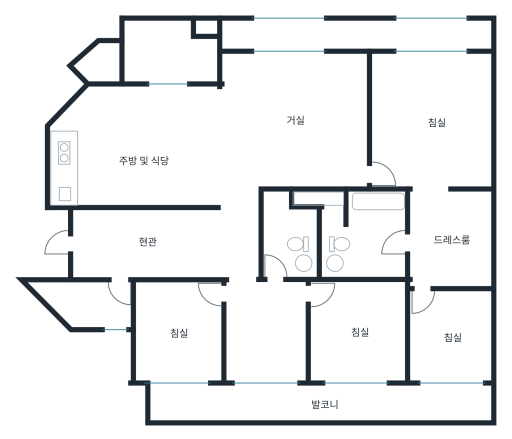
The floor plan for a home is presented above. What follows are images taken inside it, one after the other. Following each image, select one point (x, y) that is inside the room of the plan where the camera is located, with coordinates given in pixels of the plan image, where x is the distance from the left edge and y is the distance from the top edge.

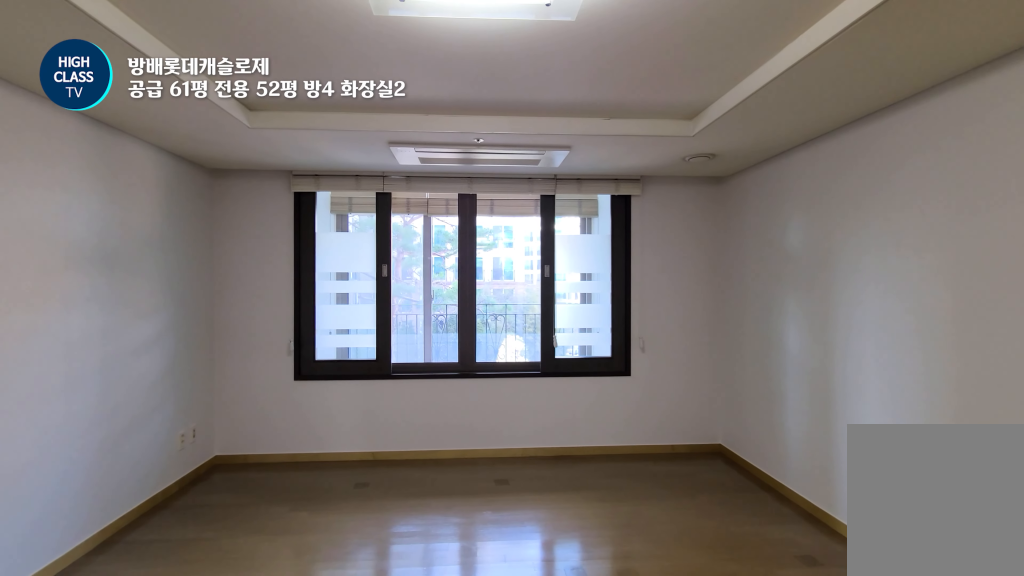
(430, 104)
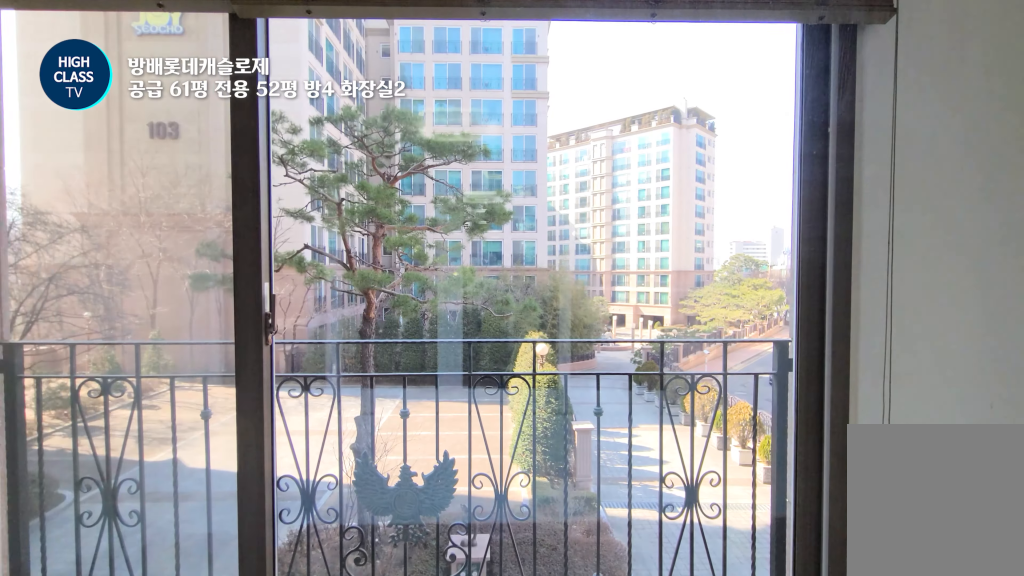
(430, 104)
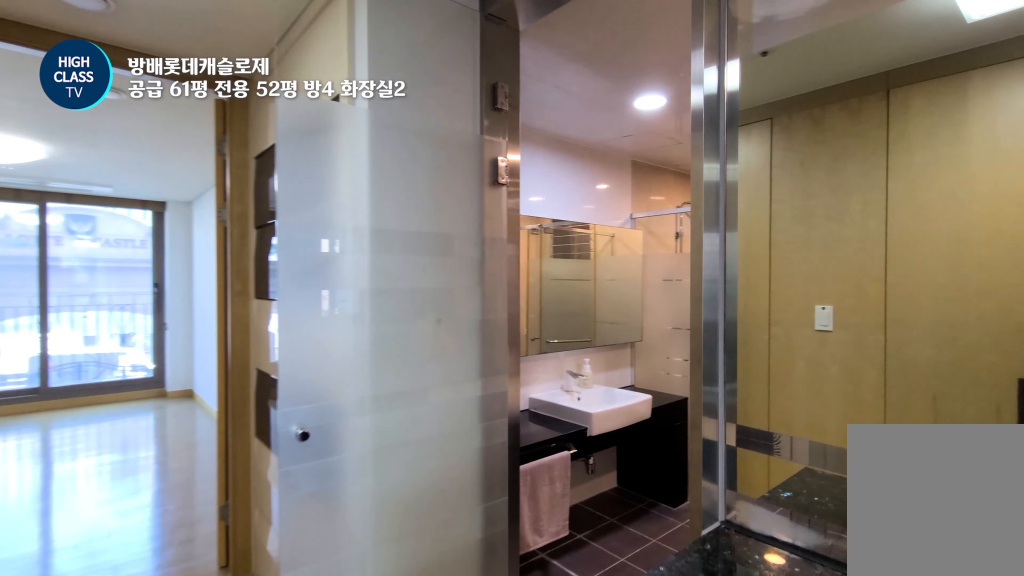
(448, 238)
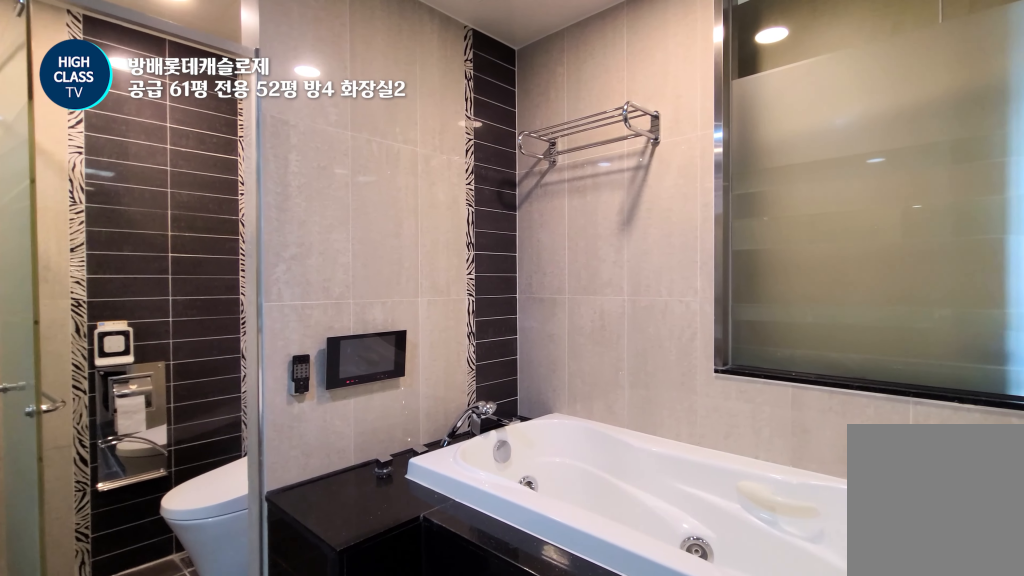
(362, 234)
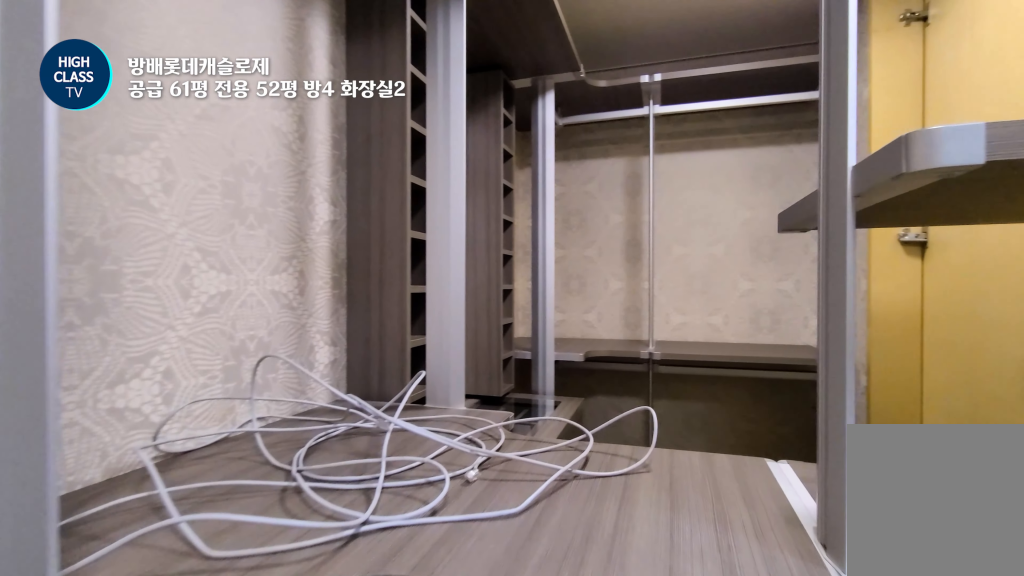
(449, 236)
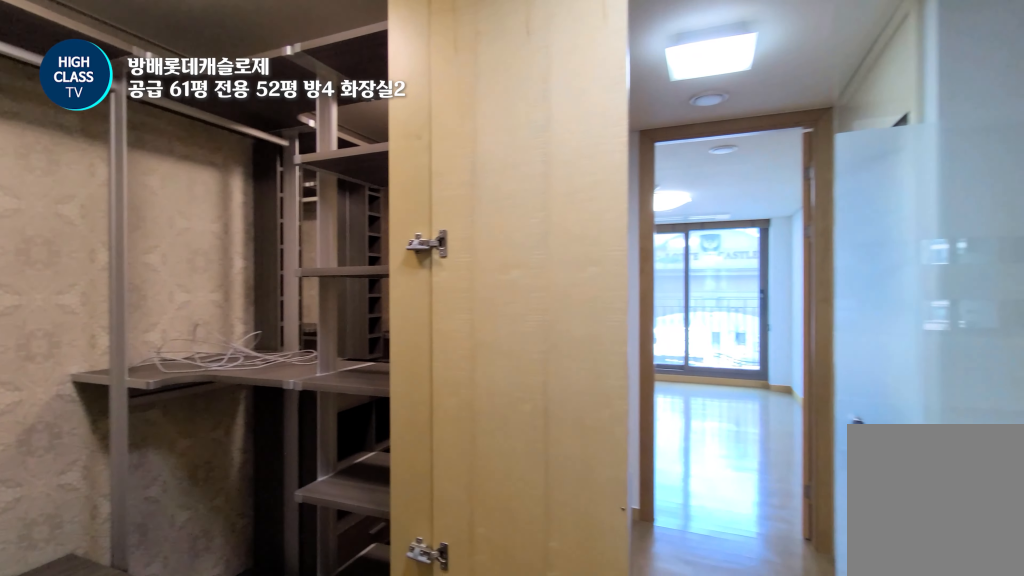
(449, 236)
